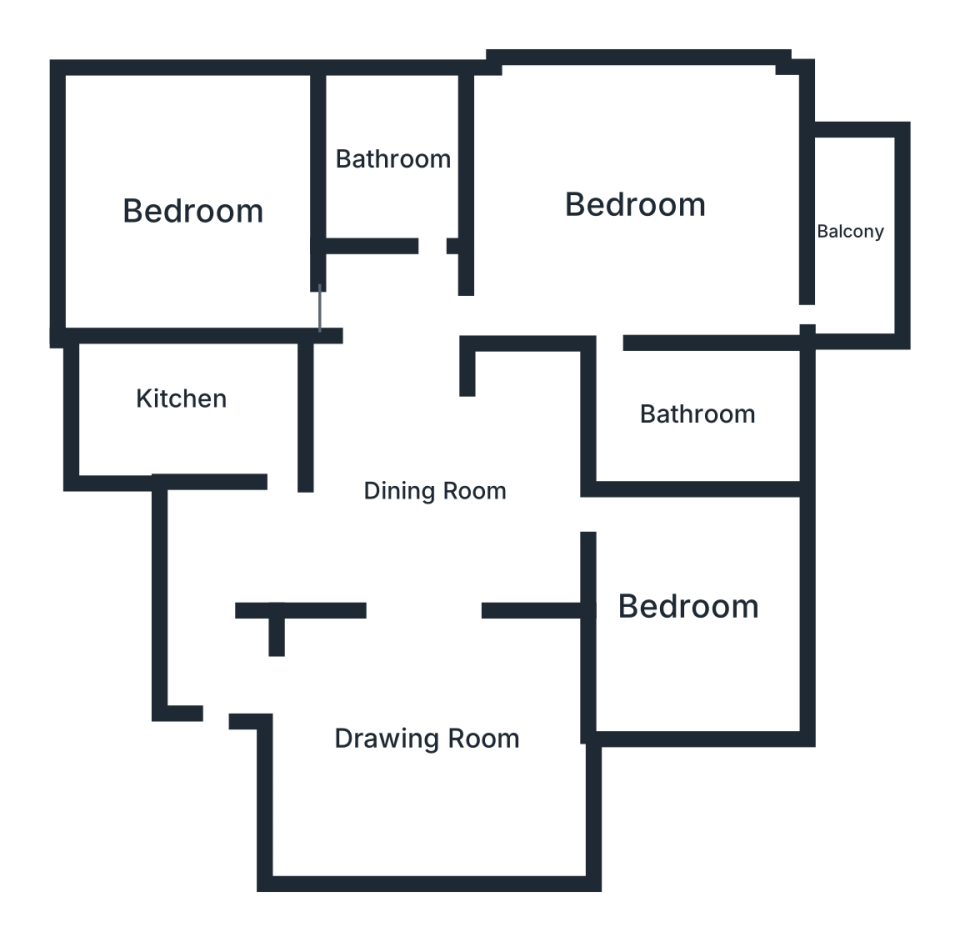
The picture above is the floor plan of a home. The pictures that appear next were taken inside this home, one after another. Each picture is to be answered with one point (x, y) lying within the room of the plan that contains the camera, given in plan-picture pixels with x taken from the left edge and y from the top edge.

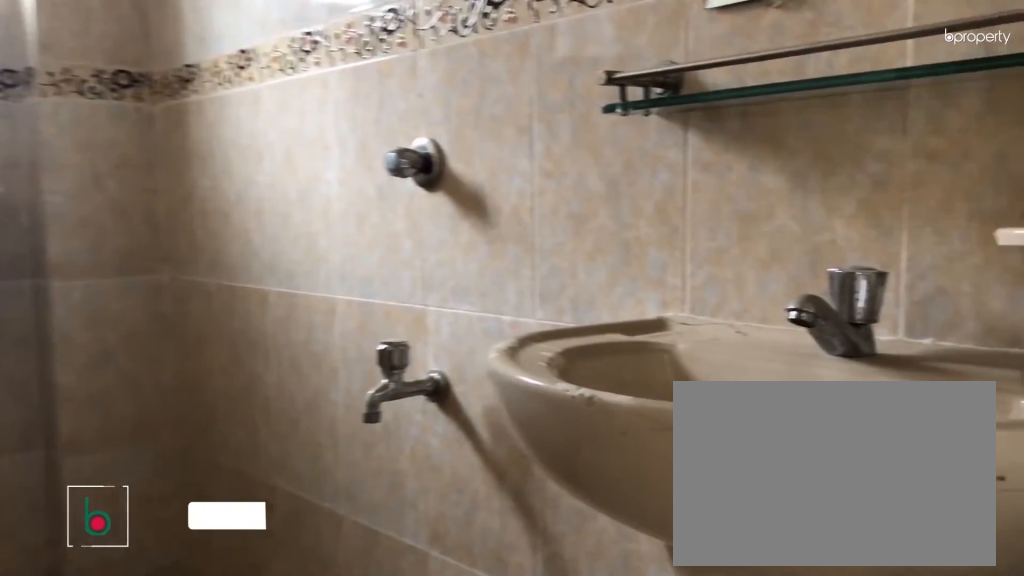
(397, 156)
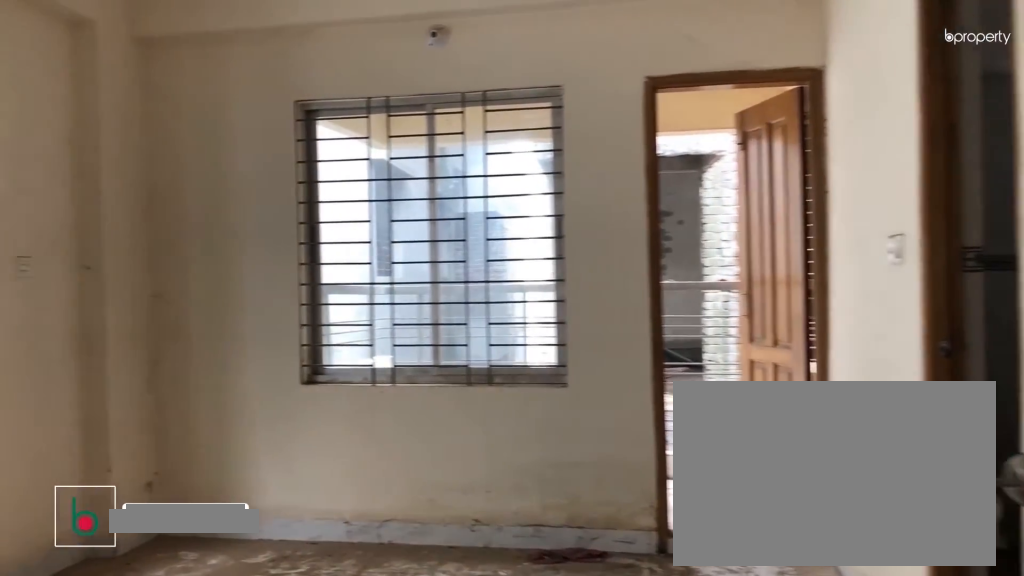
(638, 207)
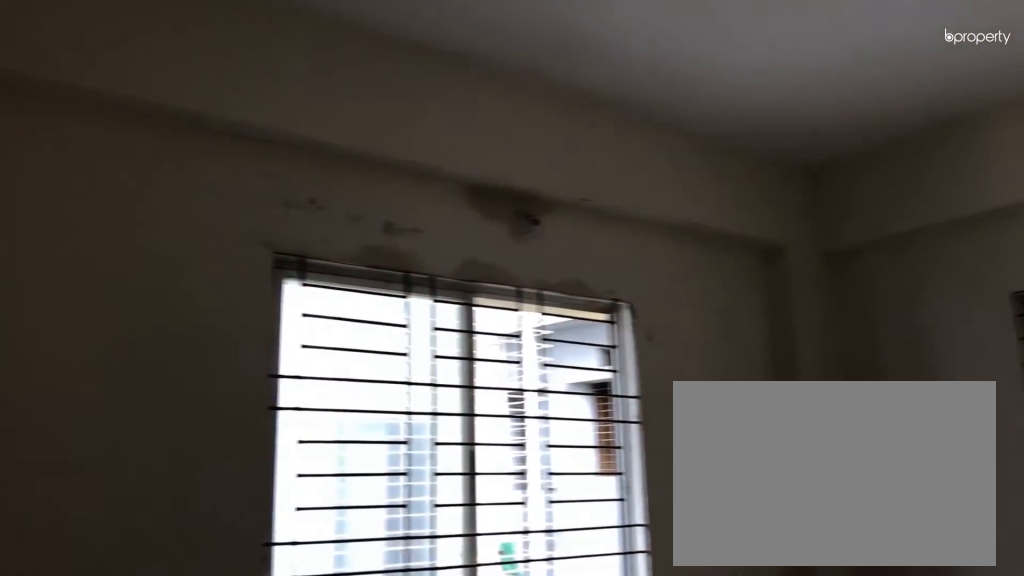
(639, 207)
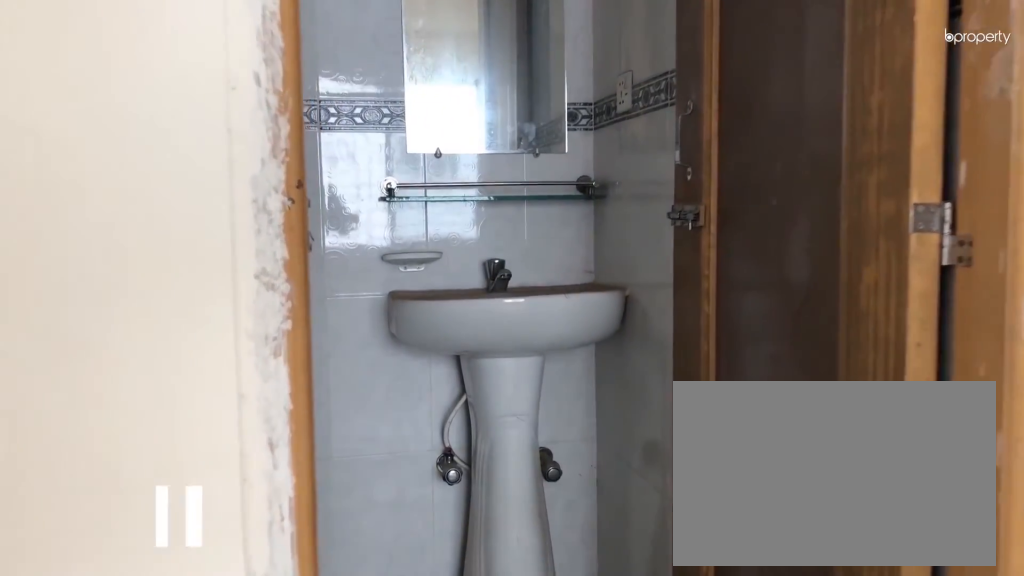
(687, 413)
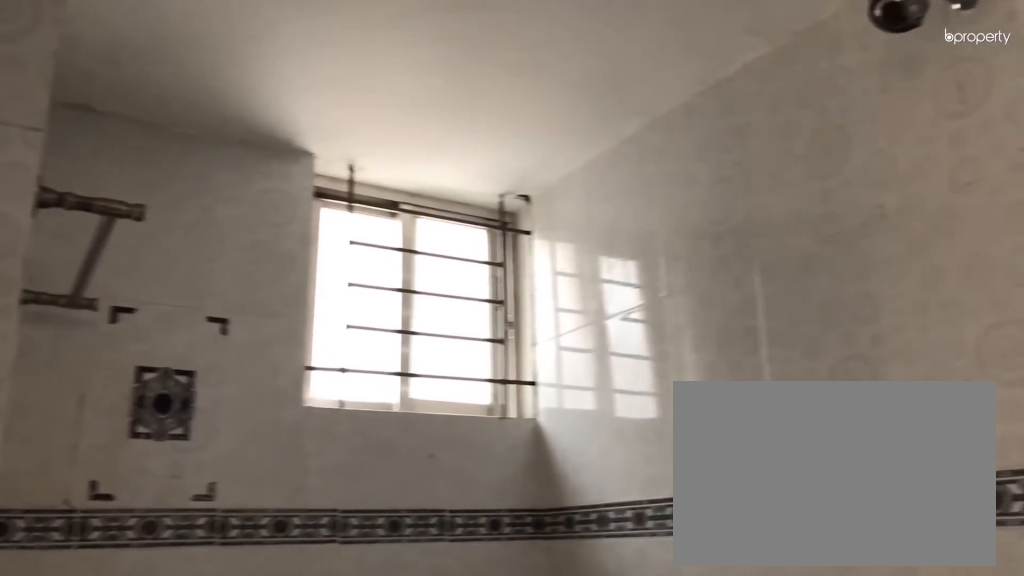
(690, 412)
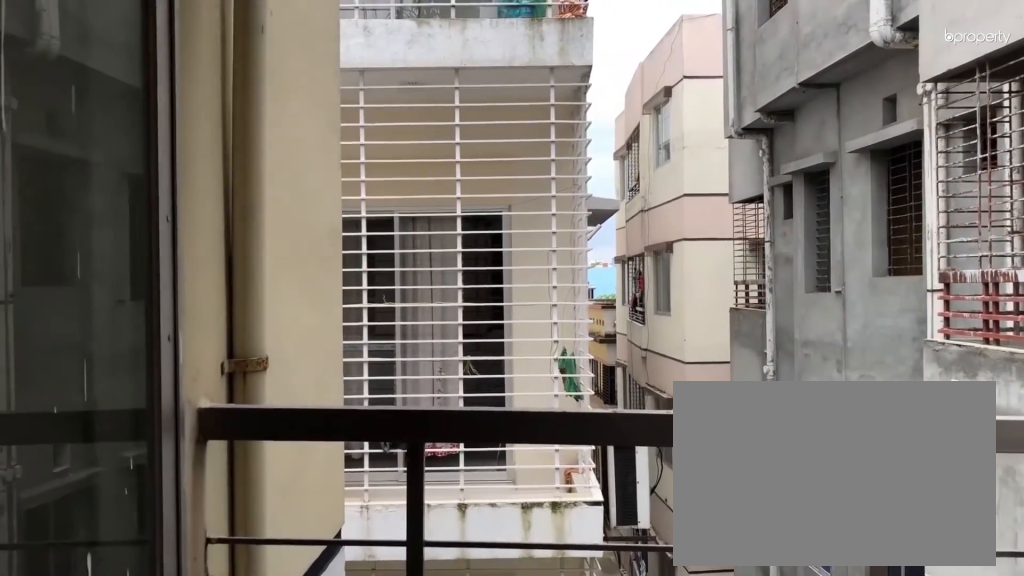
(851, 230)
